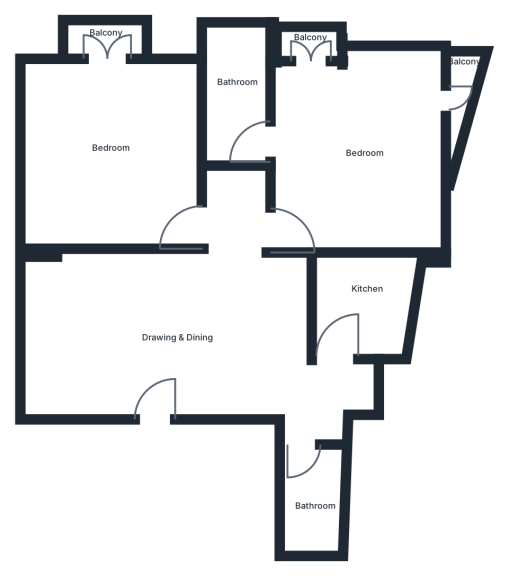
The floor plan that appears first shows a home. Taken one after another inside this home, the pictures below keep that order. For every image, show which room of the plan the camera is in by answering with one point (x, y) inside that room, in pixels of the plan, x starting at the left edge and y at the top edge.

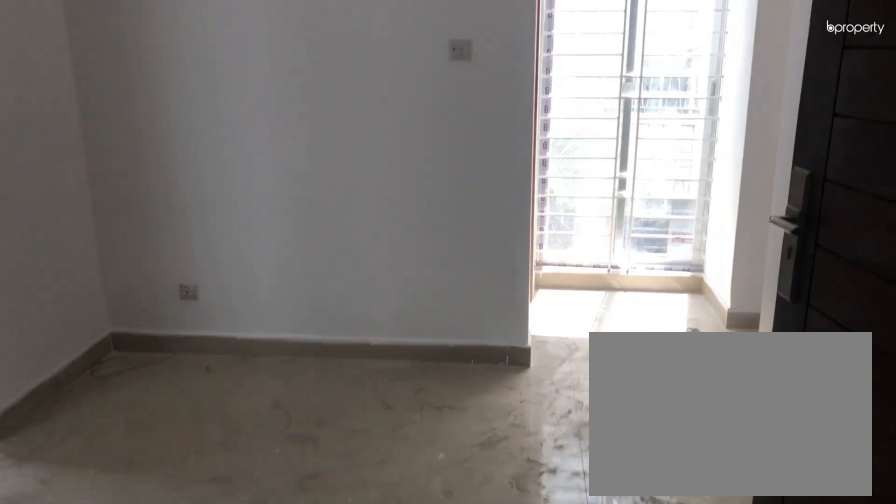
(216, 334)
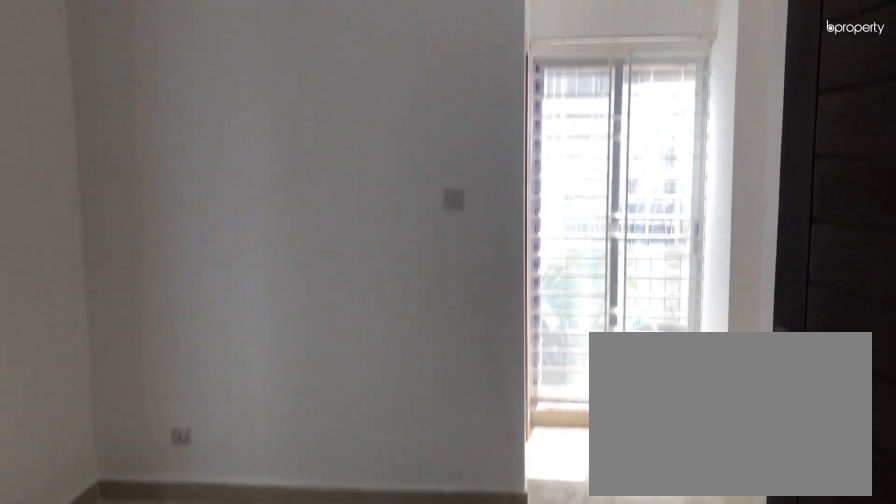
(216, 334)
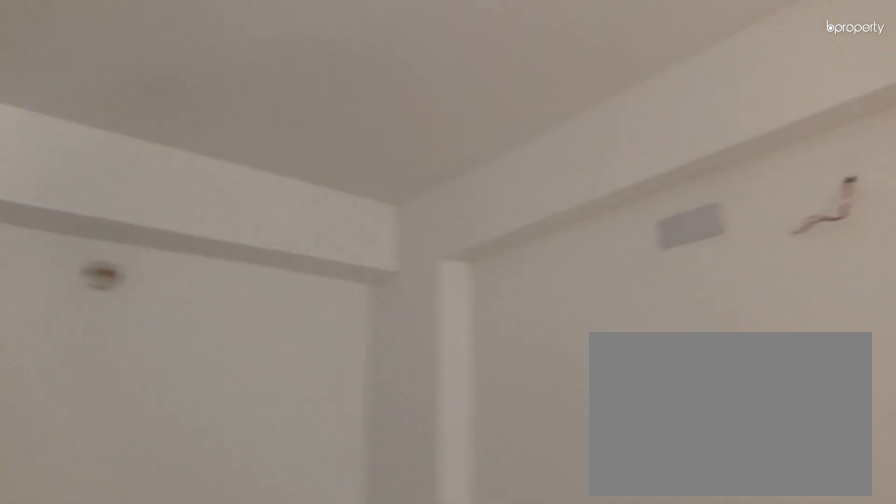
(103, 337)
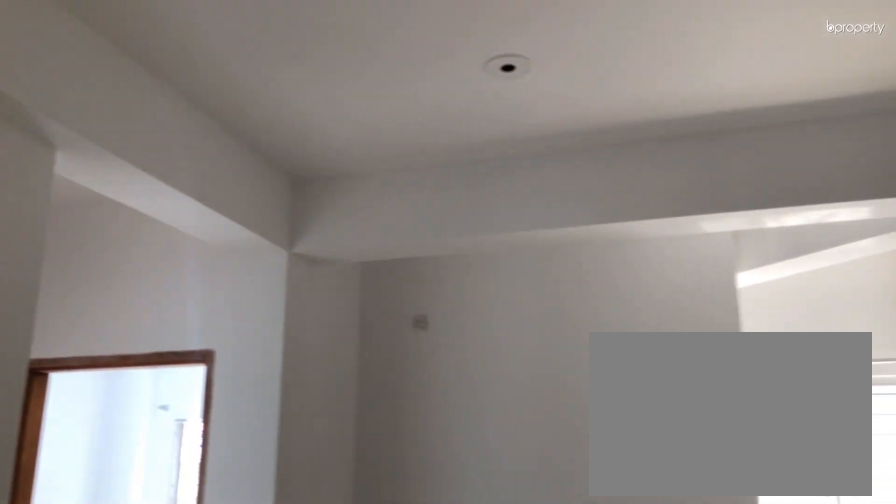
(181, 331)
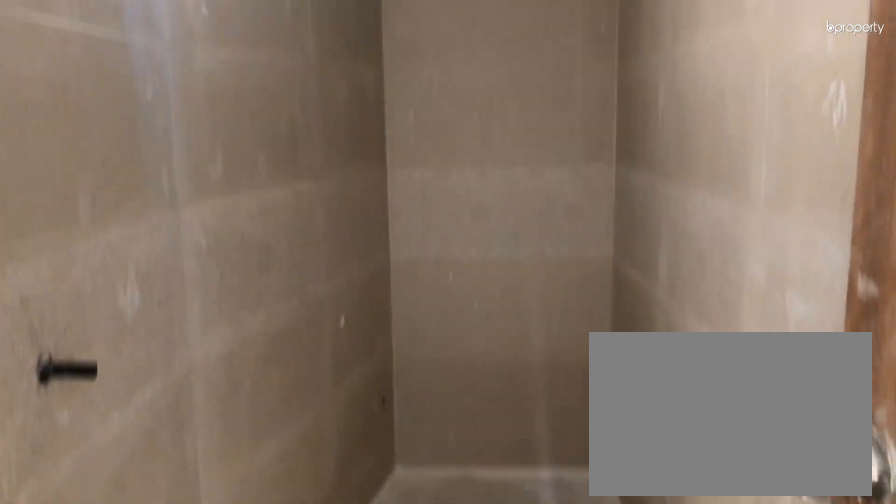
(309, 490)
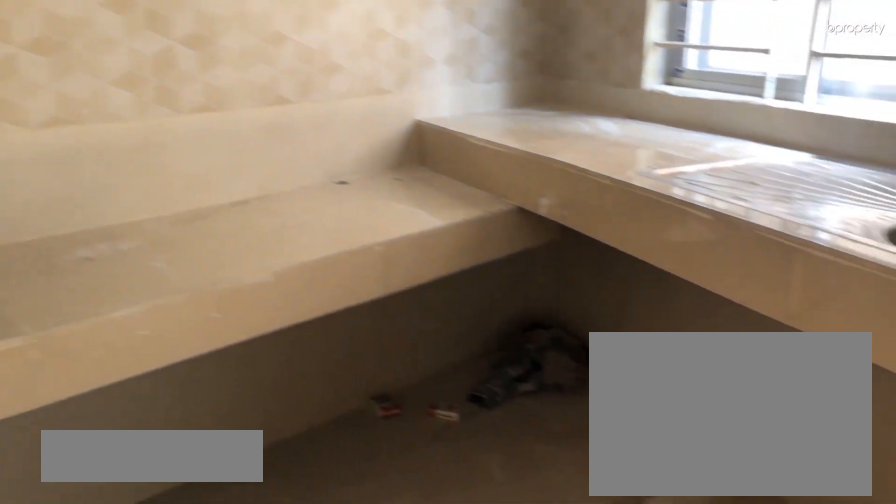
(362, 300)
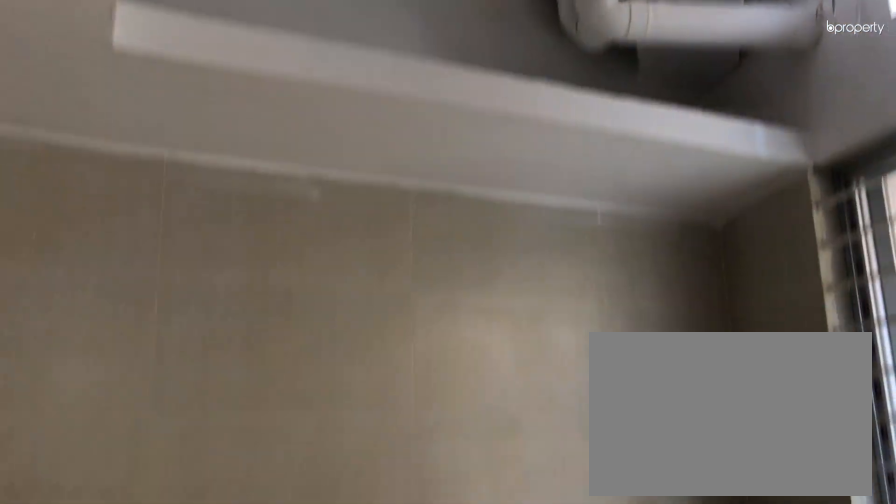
(362, 300)
